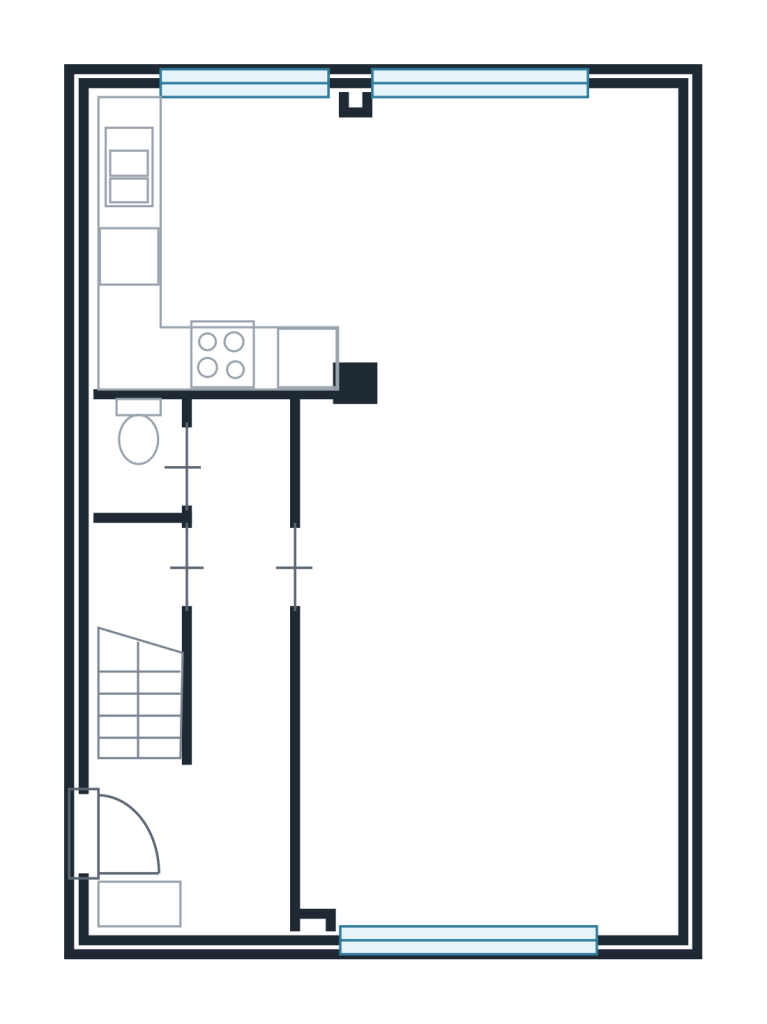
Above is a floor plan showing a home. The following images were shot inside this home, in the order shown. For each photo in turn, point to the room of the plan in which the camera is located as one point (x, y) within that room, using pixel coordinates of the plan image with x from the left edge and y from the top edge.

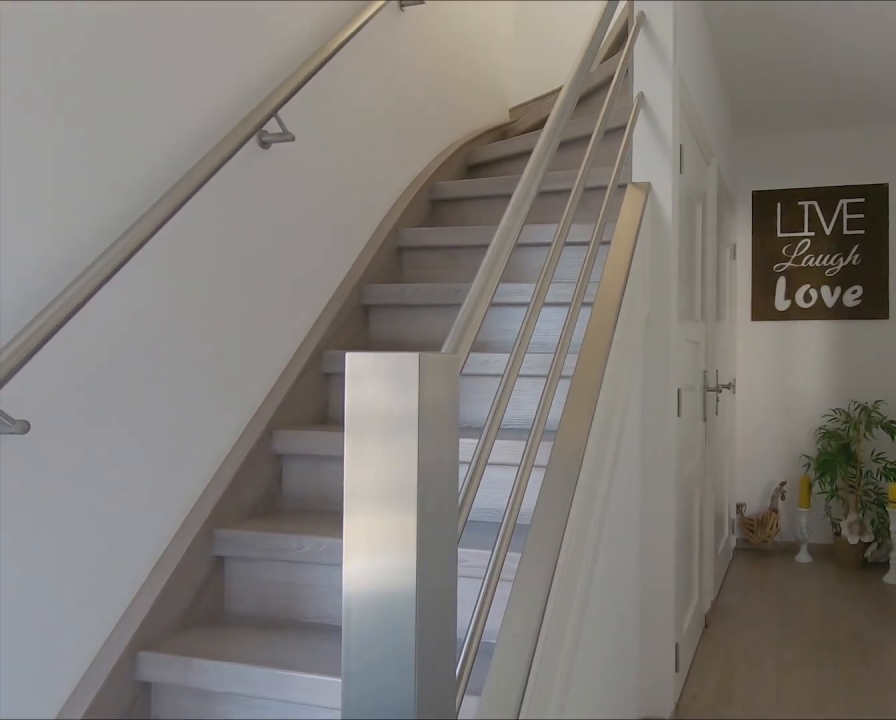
(222, 692)
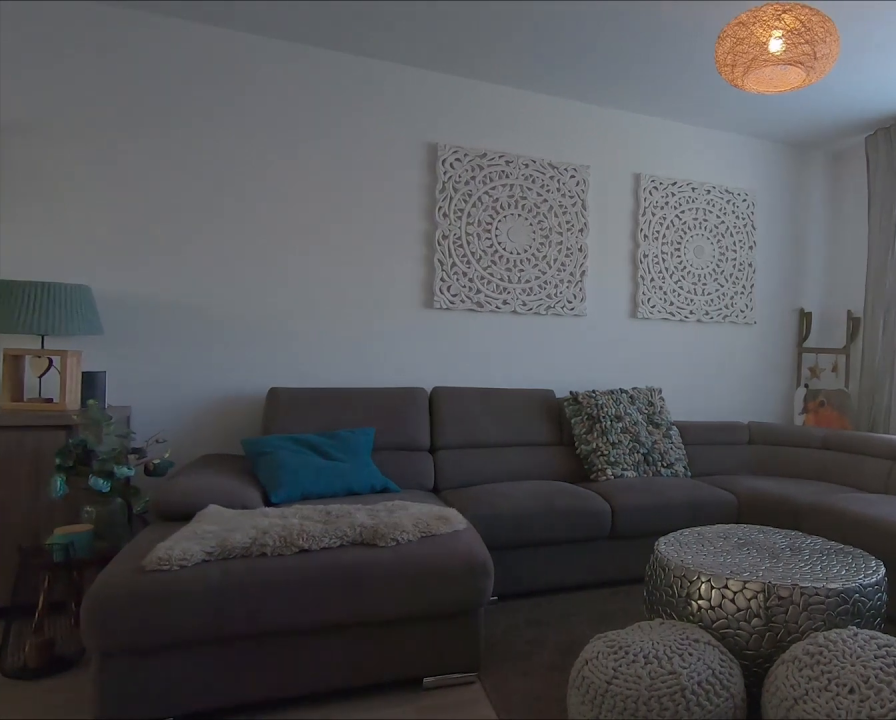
(497, 529)
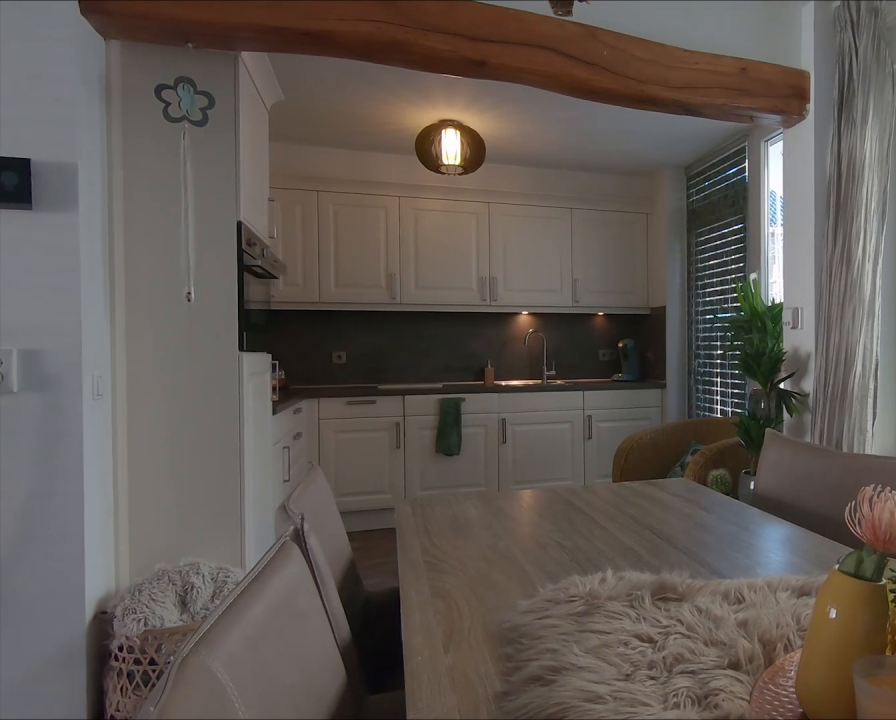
(497, 529)
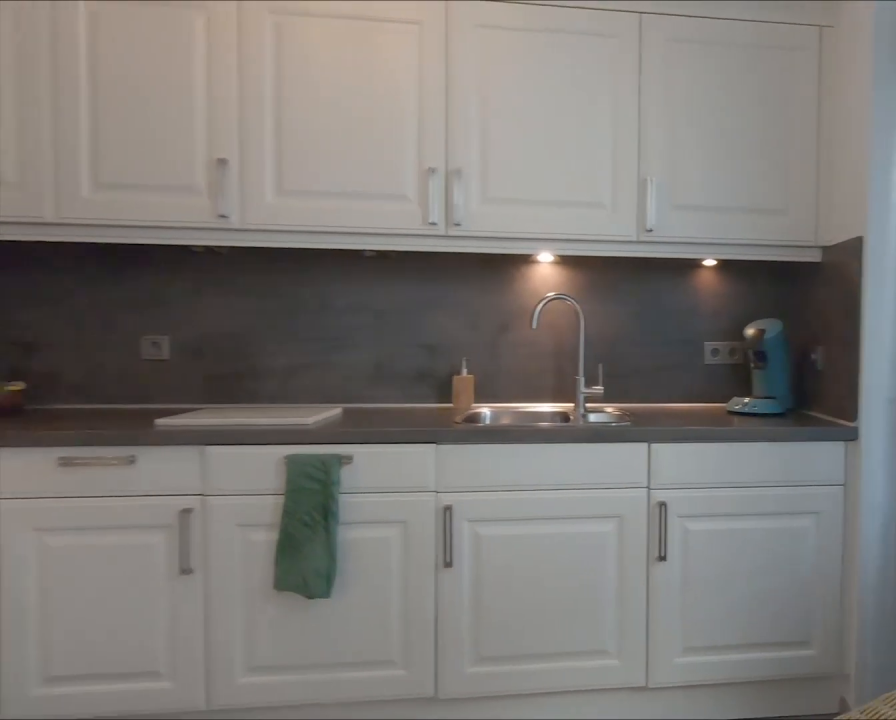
(266, 214)
